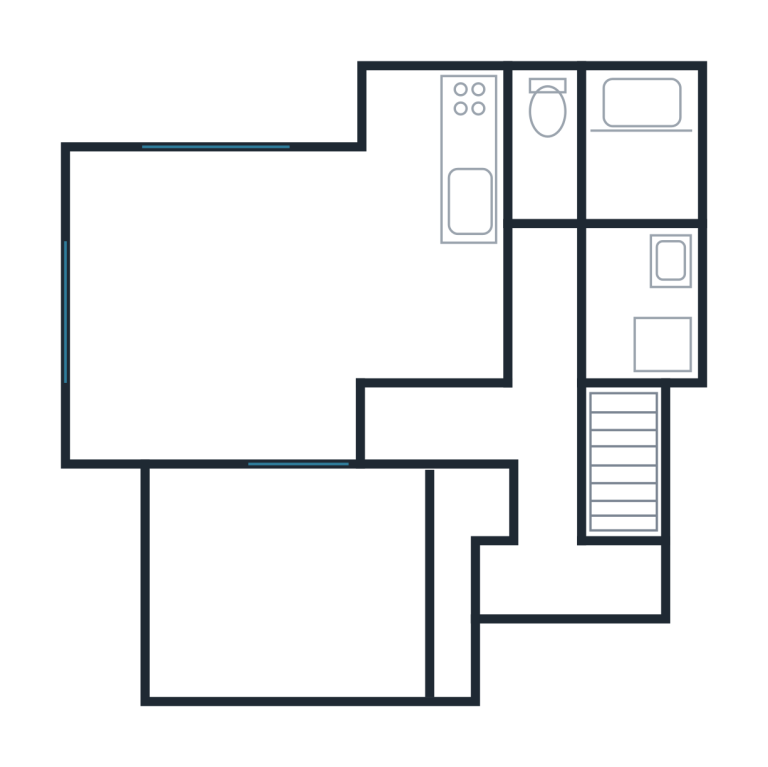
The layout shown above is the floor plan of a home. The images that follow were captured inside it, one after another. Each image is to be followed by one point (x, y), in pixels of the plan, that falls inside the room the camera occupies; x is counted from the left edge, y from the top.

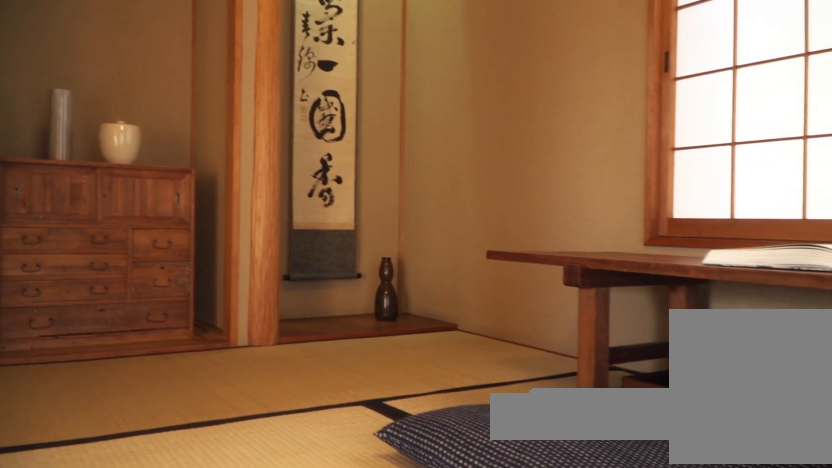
(316, 579)
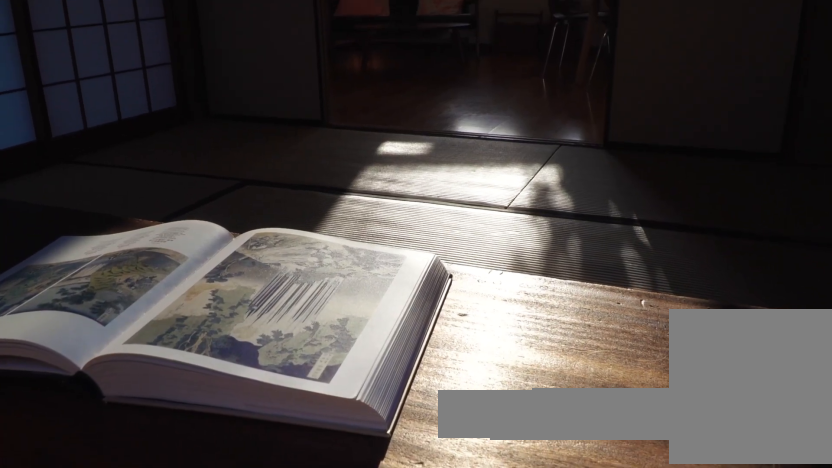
(317, 579)
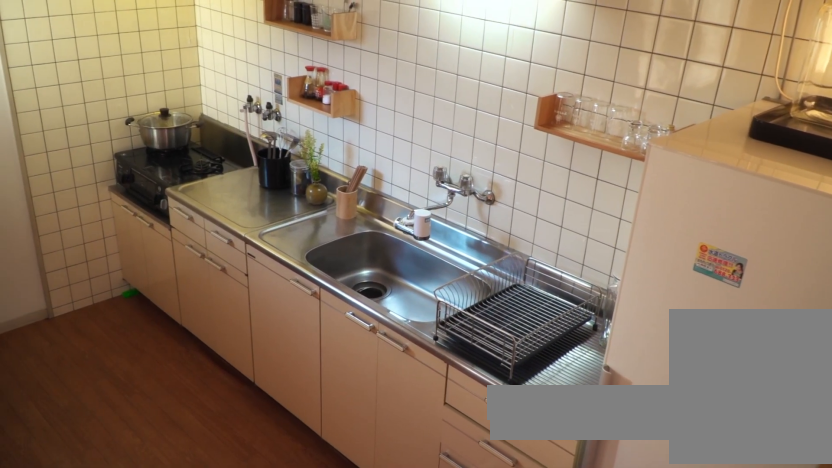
(425, 240)
